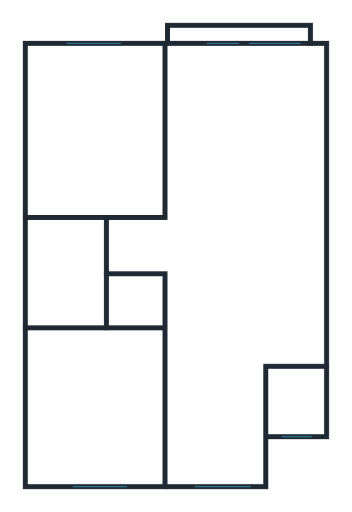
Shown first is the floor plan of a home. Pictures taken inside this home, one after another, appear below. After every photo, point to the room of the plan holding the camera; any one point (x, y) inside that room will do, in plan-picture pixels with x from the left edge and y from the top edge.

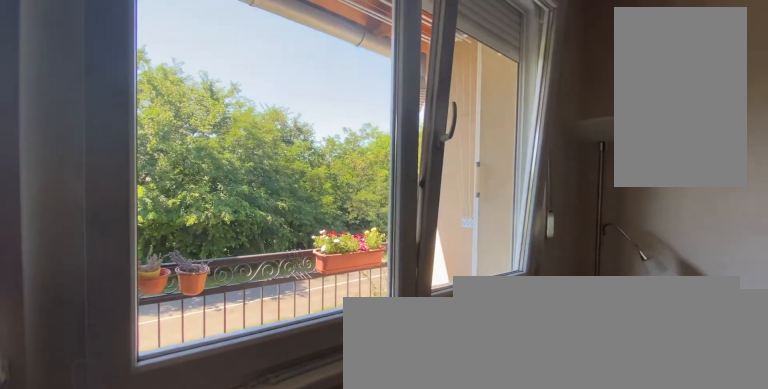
(228, 236)
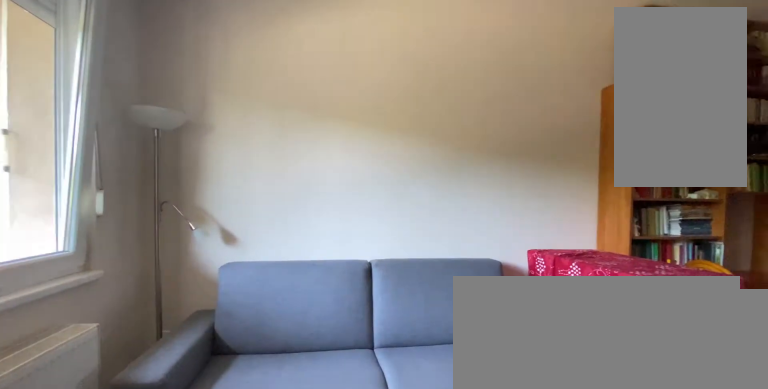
(228, 236)
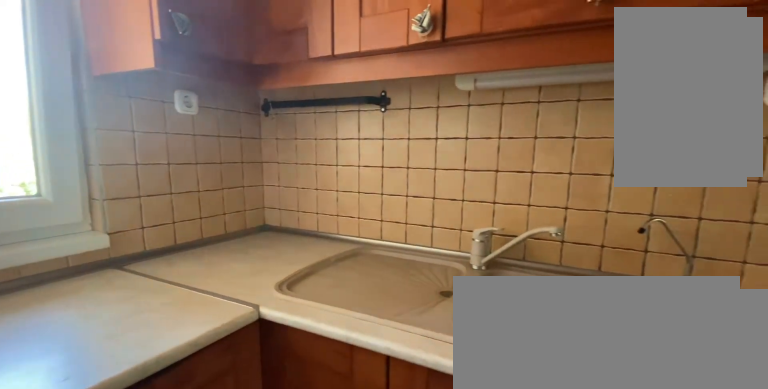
(212, 410)
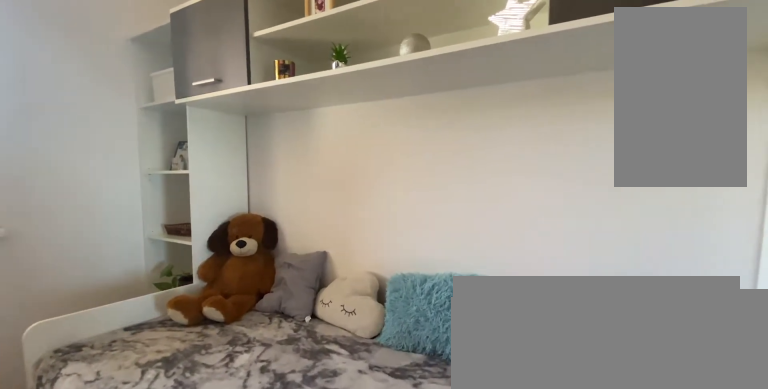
(106, 410)
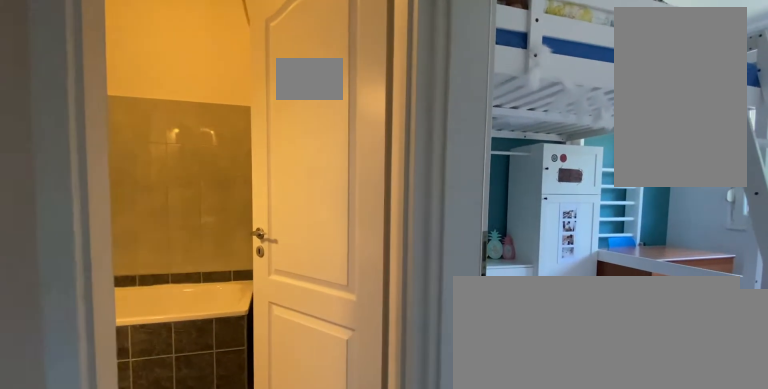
(141, 246)
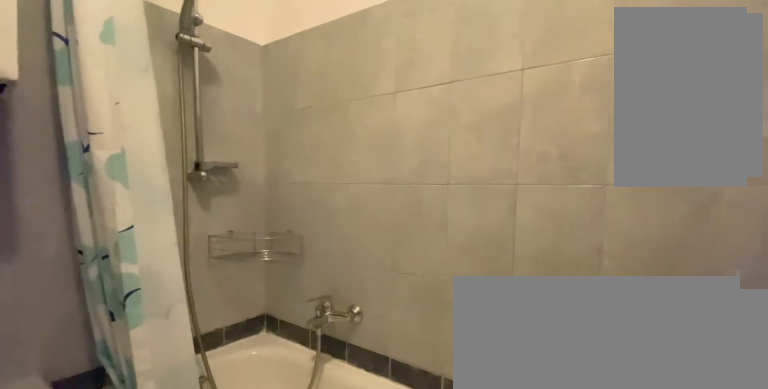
(70, 271)
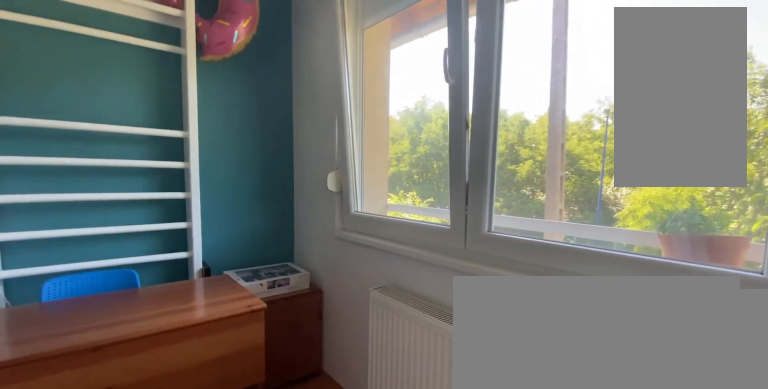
(106, 143)
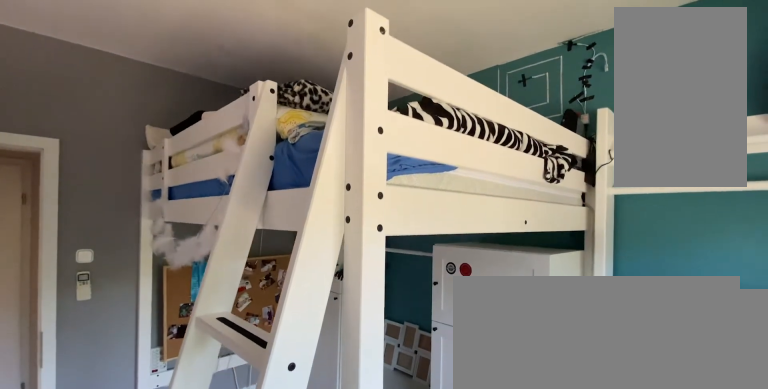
(106, 143)
